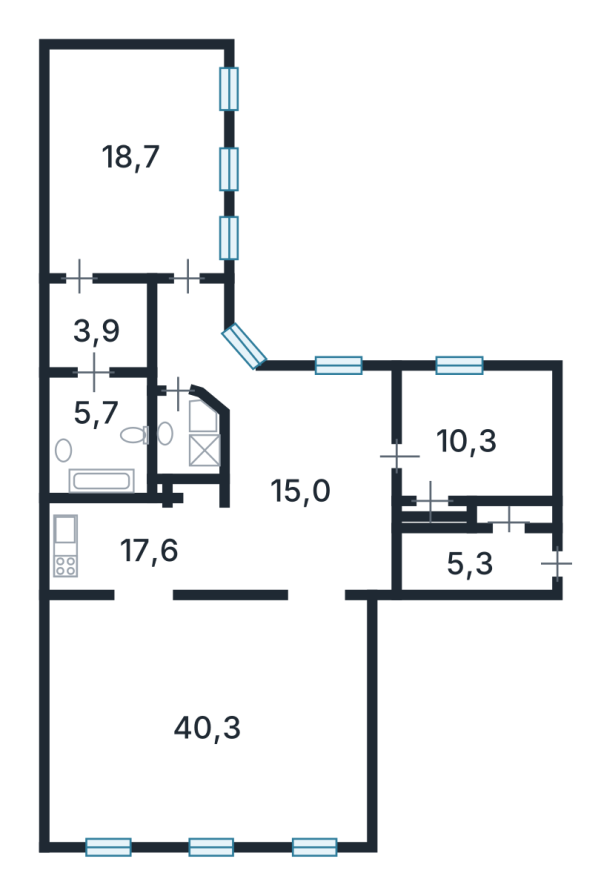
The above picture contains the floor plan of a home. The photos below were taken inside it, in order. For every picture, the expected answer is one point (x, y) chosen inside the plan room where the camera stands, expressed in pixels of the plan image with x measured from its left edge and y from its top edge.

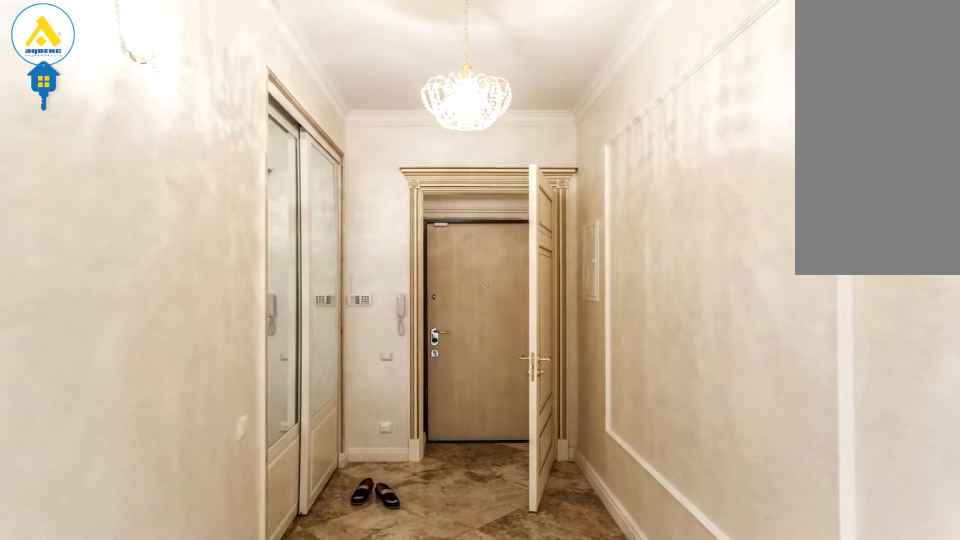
(468, 560)
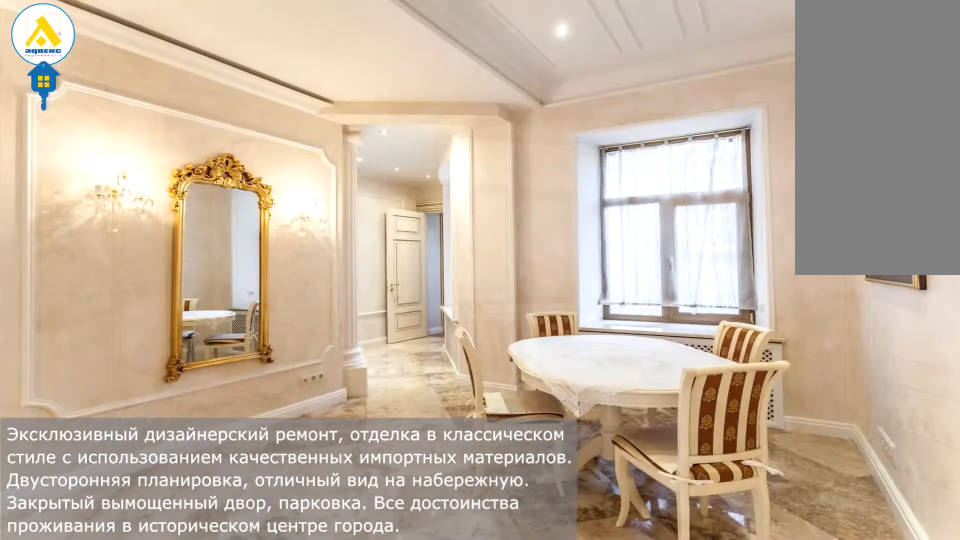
(298, 538)
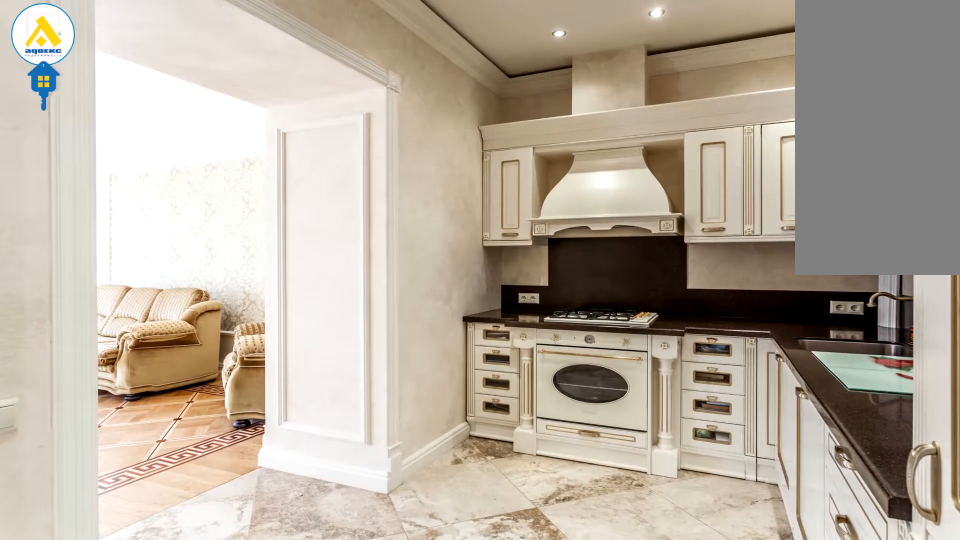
(150, 546)
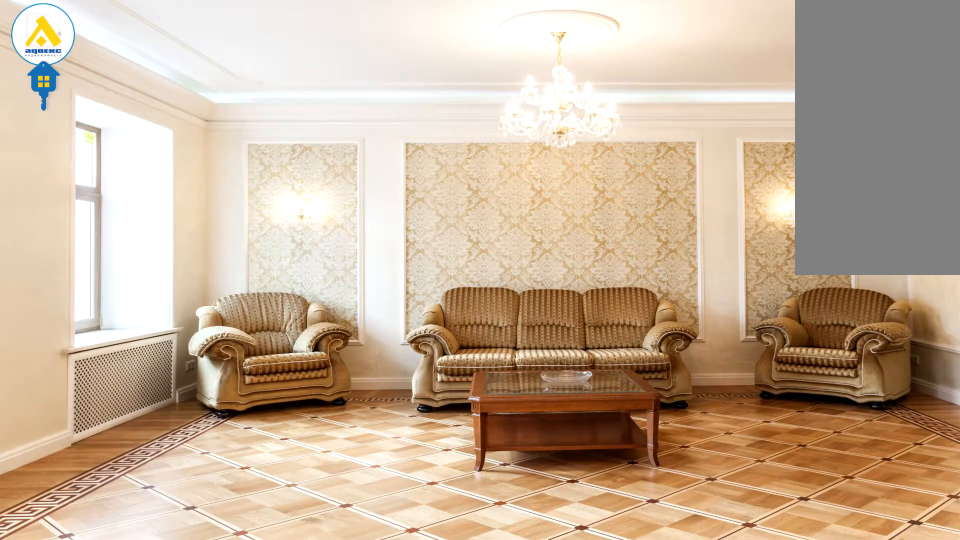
(205, 665)
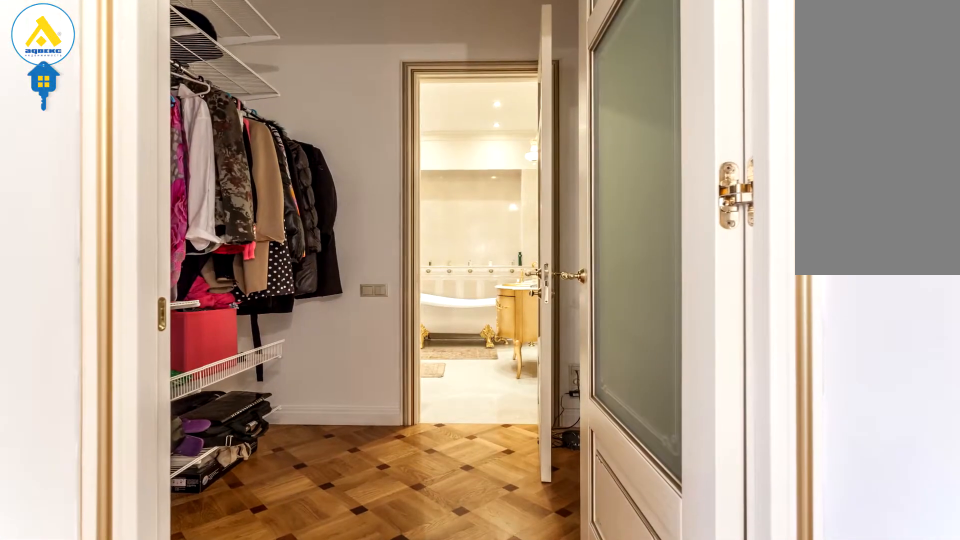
(102, 331)
